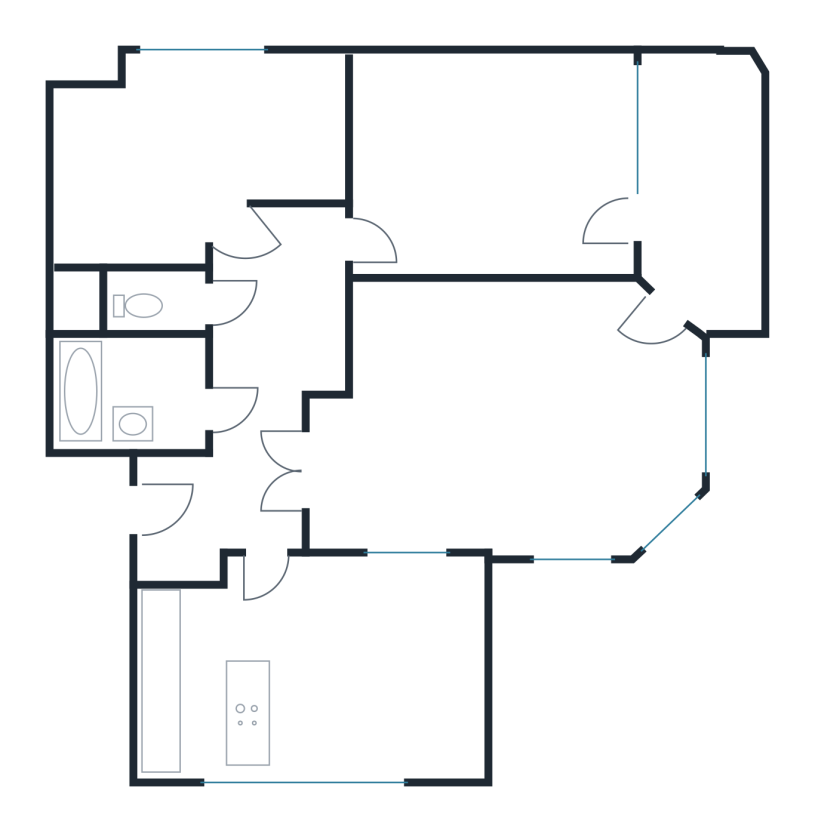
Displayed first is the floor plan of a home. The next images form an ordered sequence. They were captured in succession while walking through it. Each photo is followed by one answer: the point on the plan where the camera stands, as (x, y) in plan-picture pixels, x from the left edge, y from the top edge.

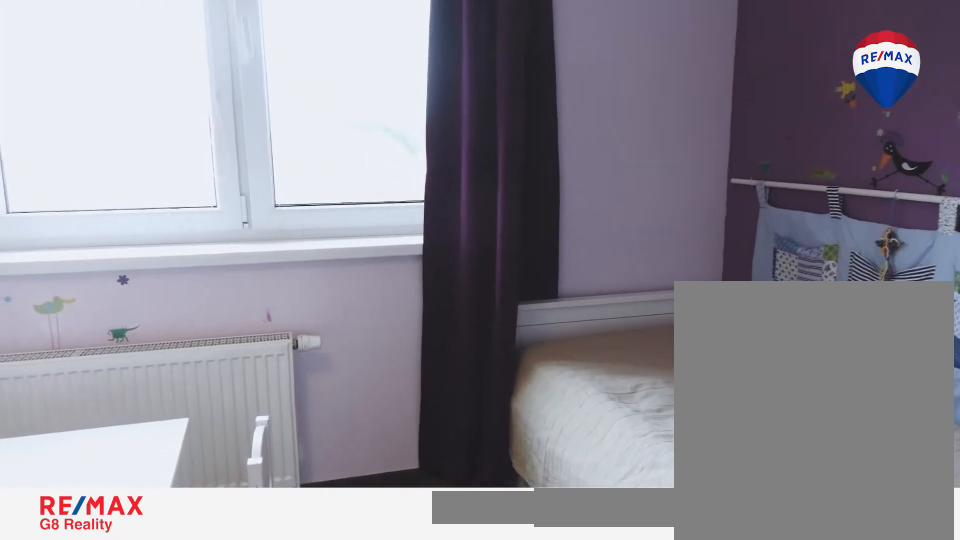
(221, 206)
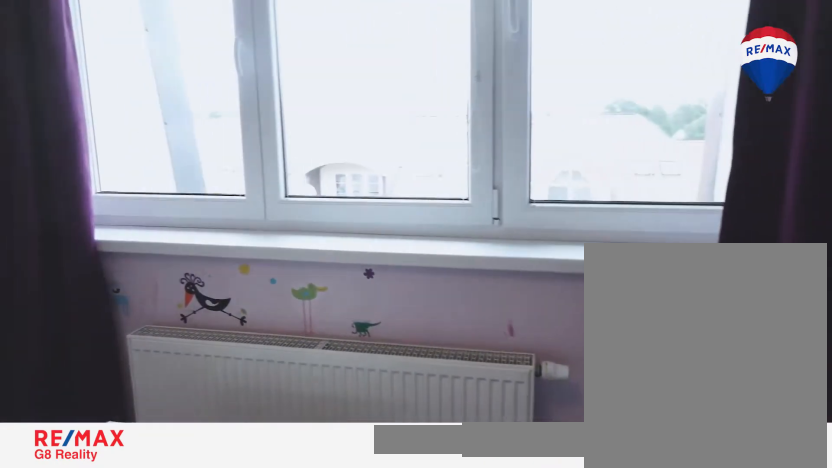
(215, 169)
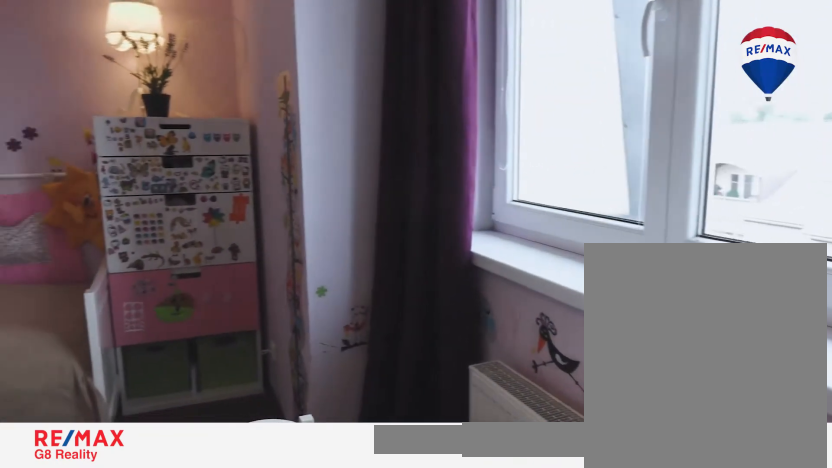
(212, 140)
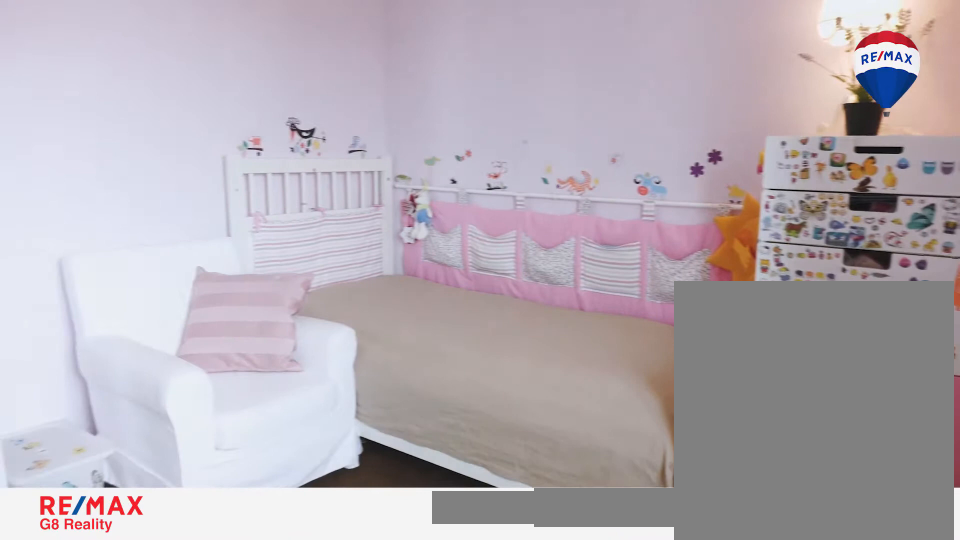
(205, 114)
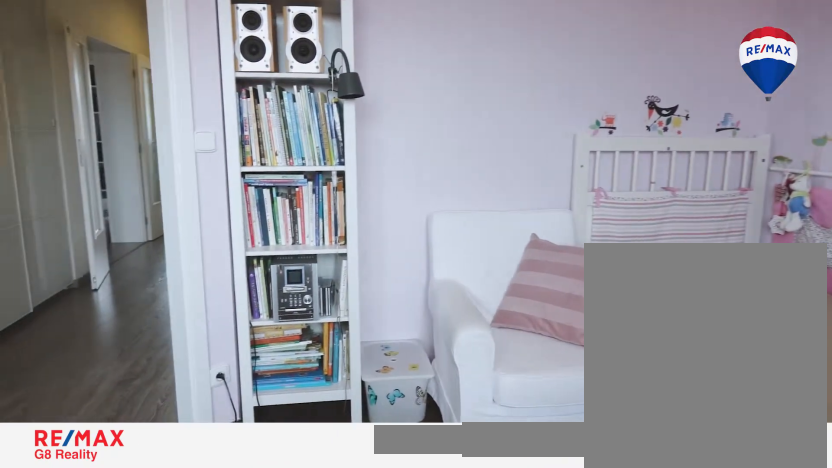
(200, 92)
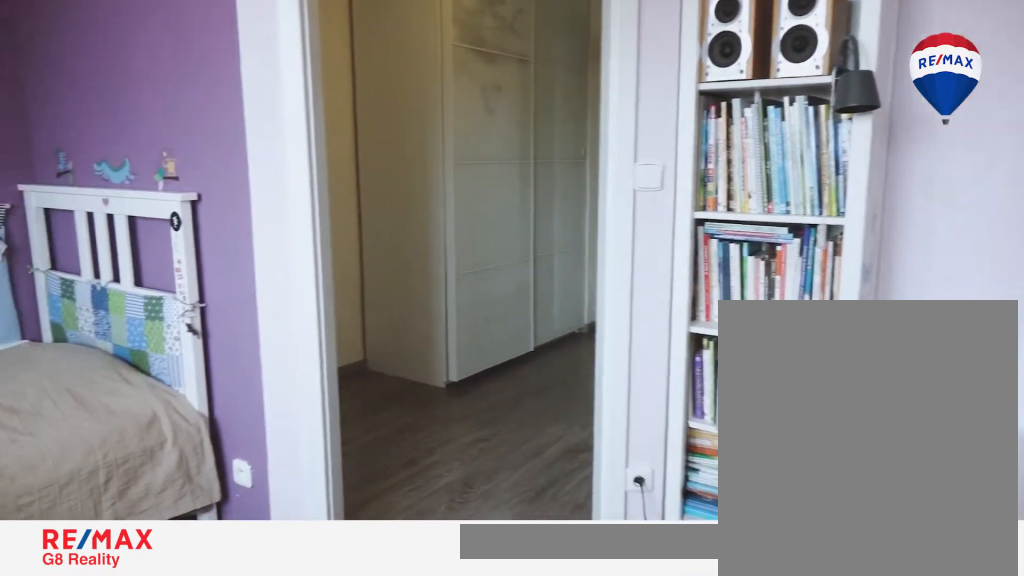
(158, 94)
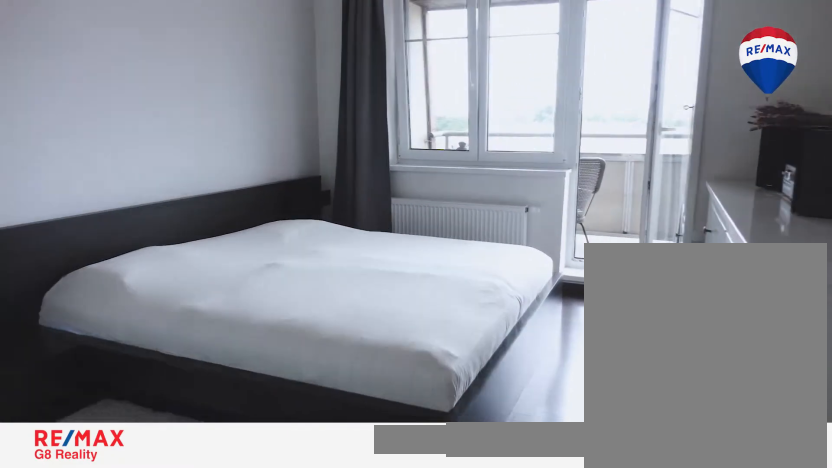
(416, 234)
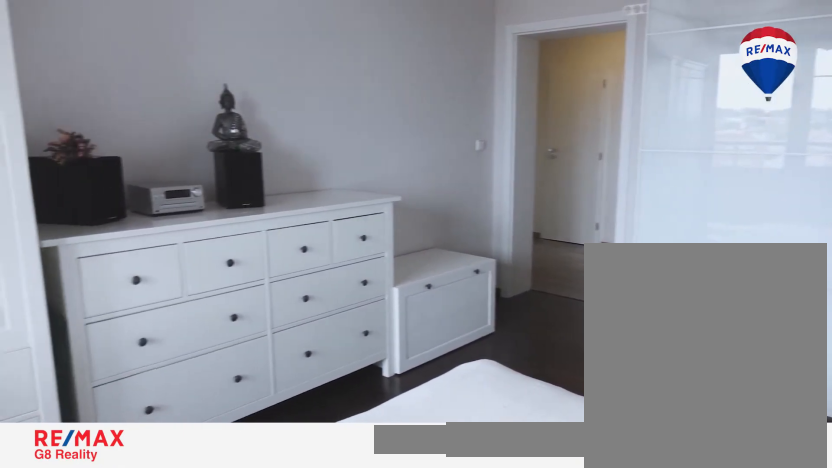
(630, 141)
